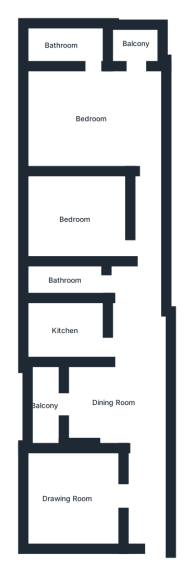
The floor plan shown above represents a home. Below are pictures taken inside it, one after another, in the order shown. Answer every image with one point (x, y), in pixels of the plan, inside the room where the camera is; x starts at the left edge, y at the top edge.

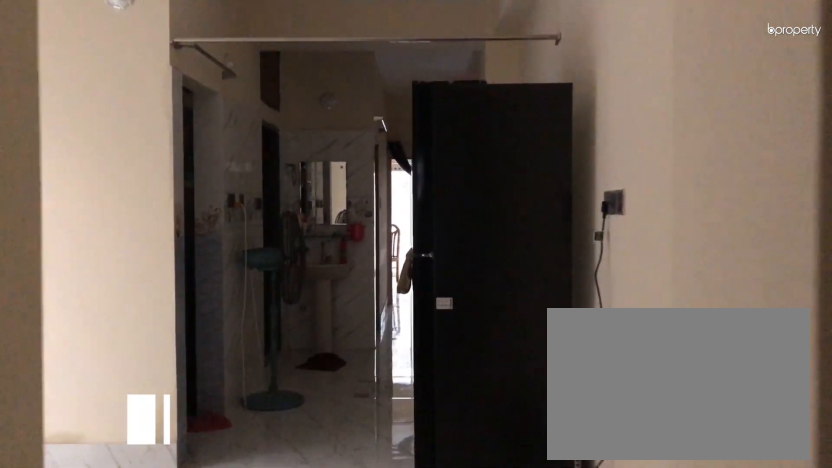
(113, 403)
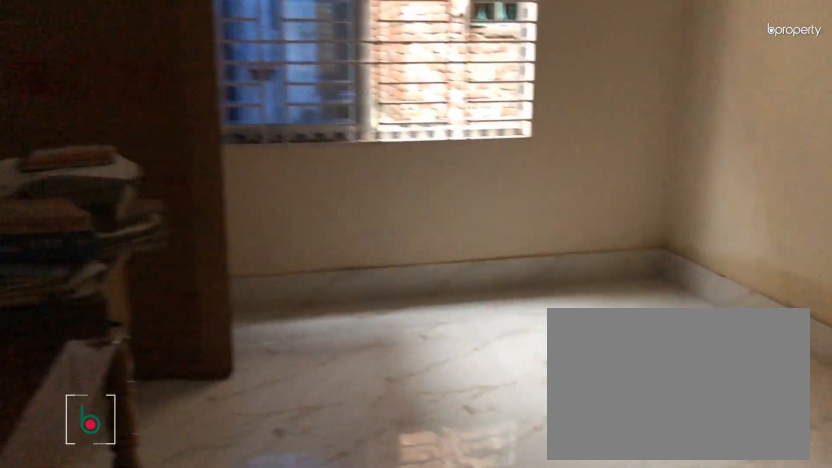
(67, 501)
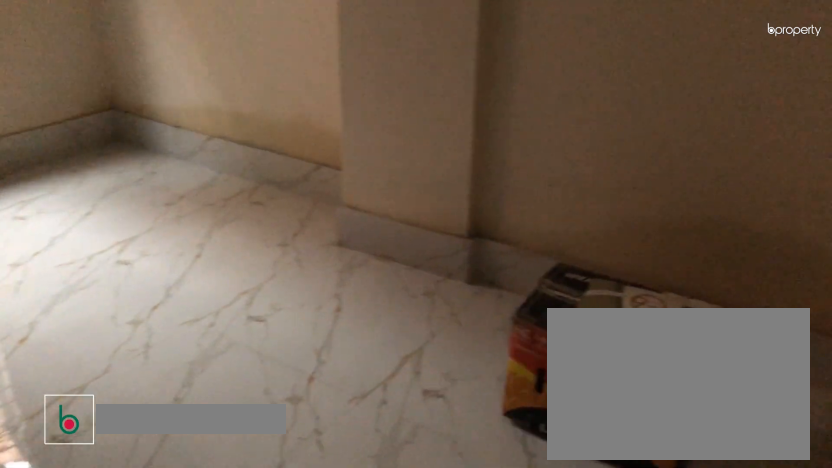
(67, 501)
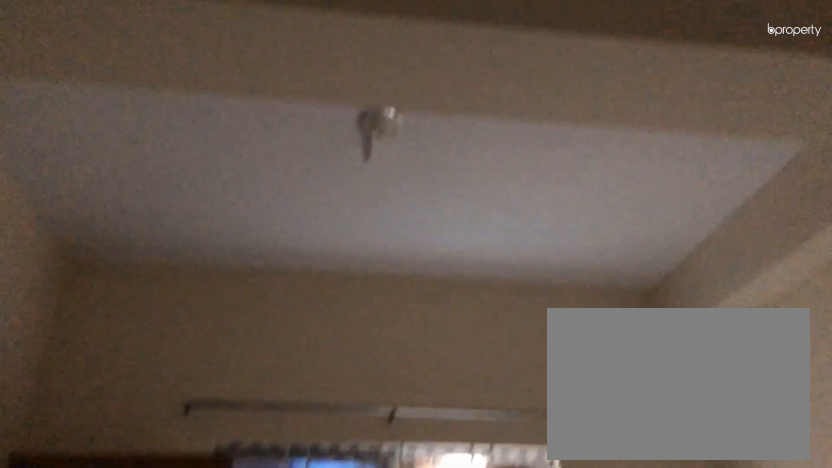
(67, 501)
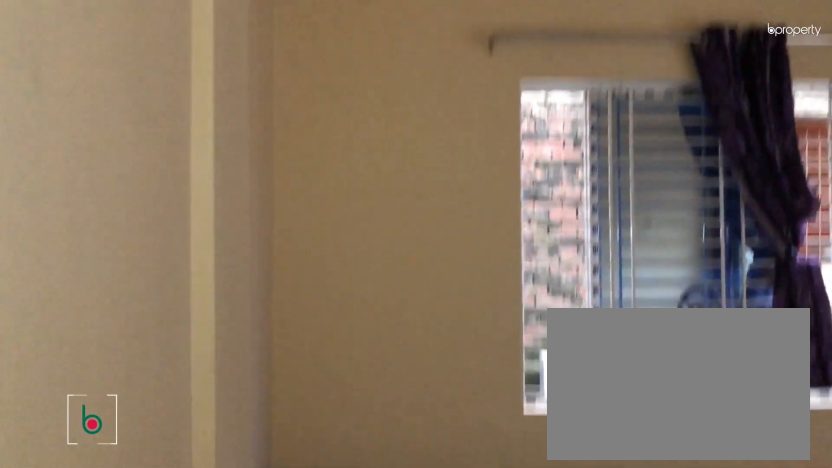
(88, 117)
